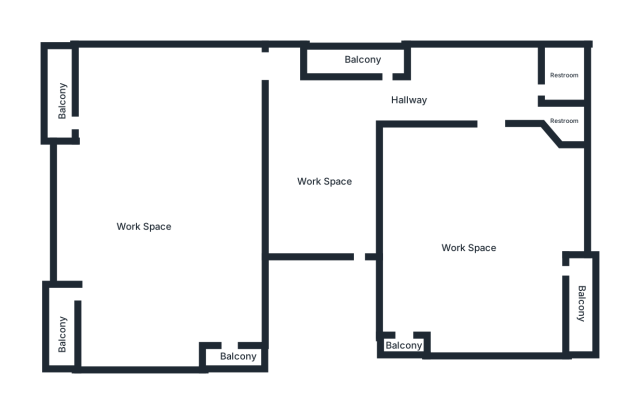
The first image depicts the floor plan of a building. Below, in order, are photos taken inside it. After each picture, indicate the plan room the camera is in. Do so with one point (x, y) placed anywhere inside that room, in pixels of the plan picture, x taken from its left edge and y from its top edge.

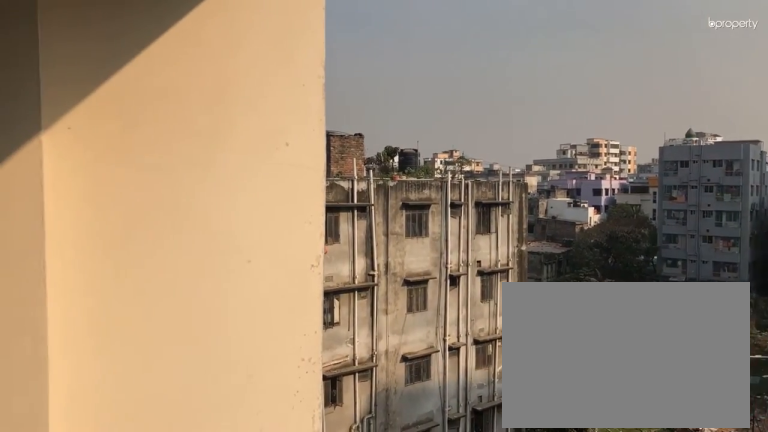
(237, 354)
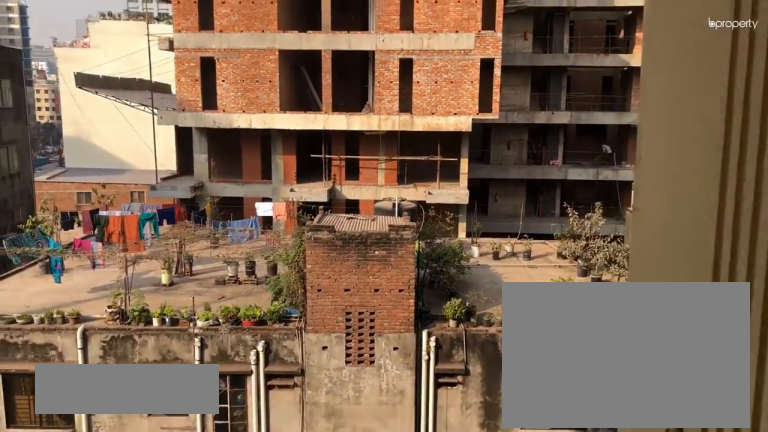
(367, 61)
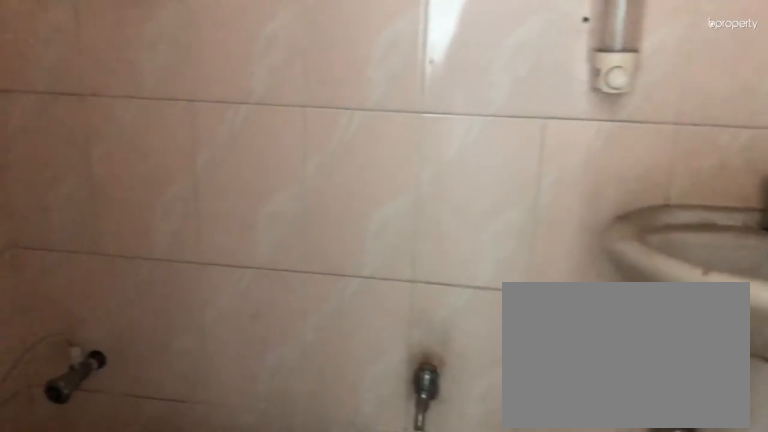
(566, 83)
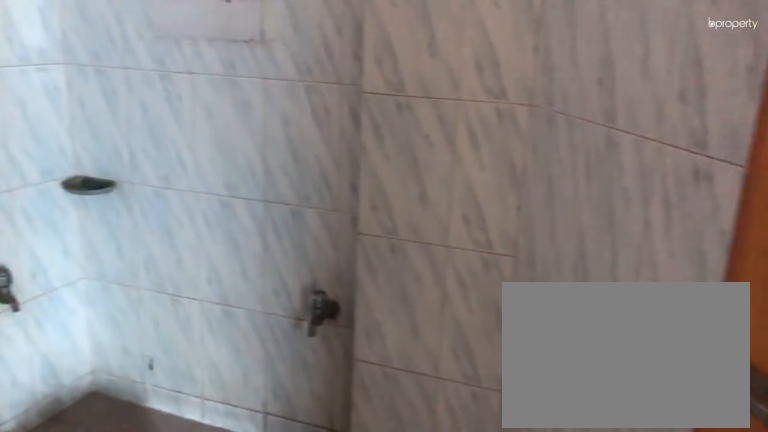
(567, 123)
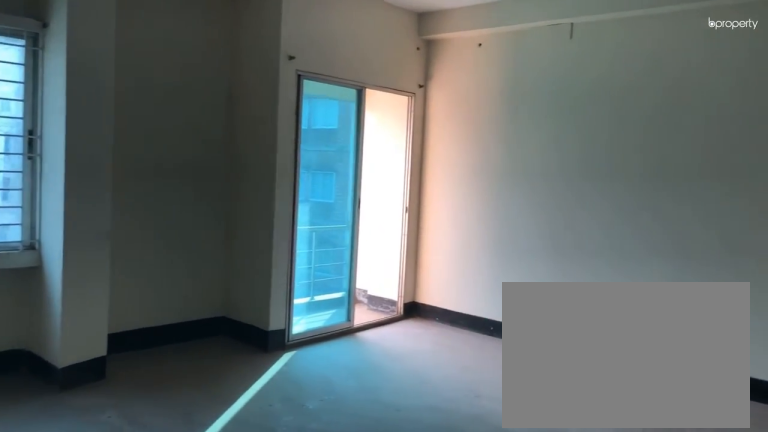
(469, 242)
